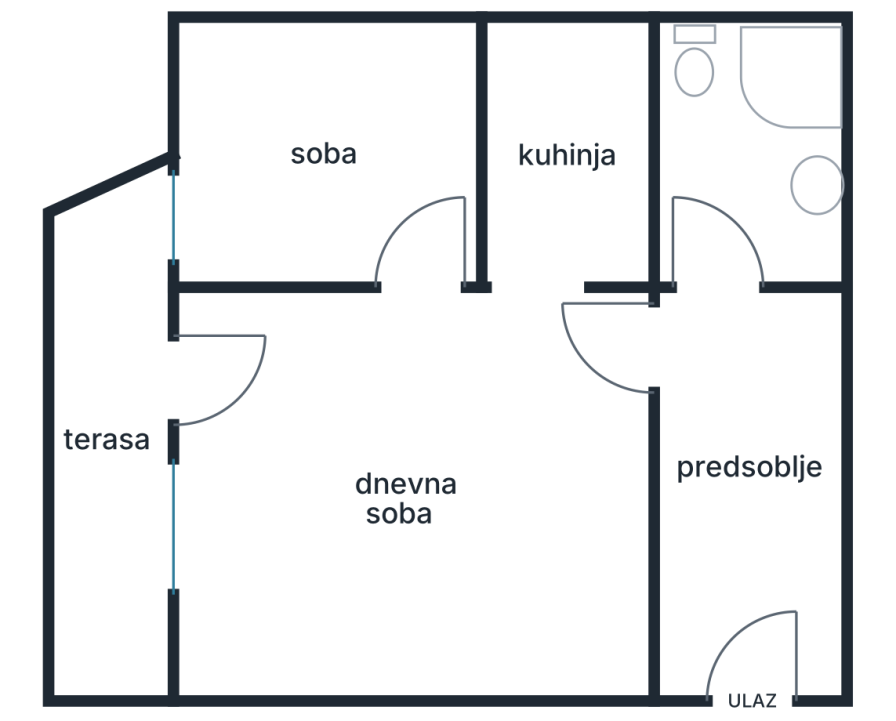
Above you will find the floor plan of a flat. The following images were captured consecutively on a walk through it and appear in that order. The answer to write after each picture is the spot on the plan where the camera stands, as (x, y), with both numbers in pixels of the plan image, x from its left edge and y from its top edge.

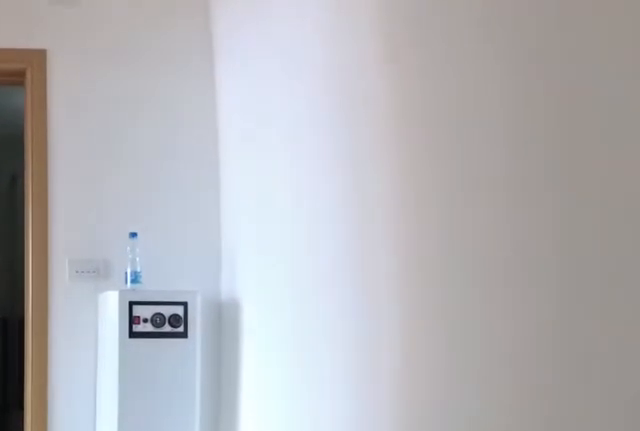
(736, 544)
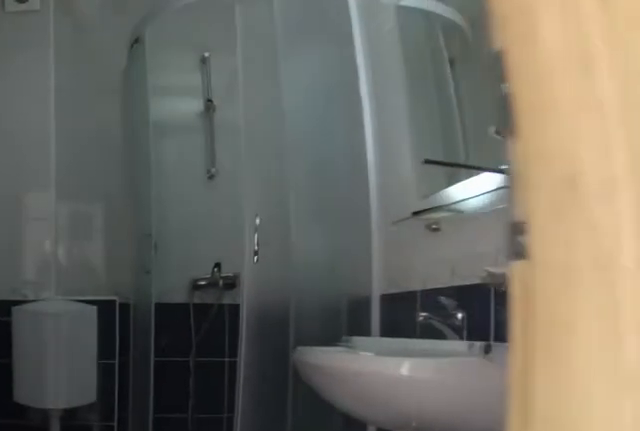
(736, 341)
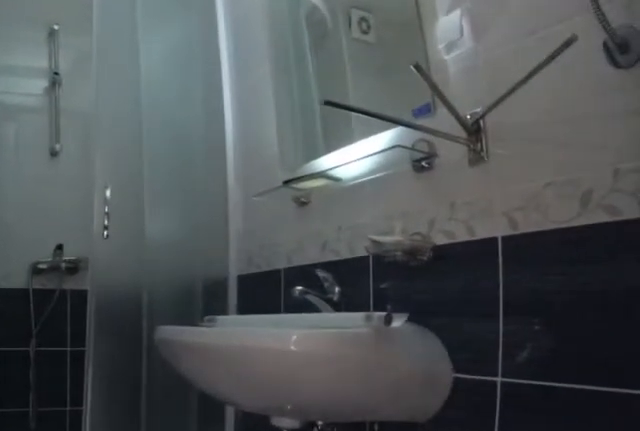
(736, 300)
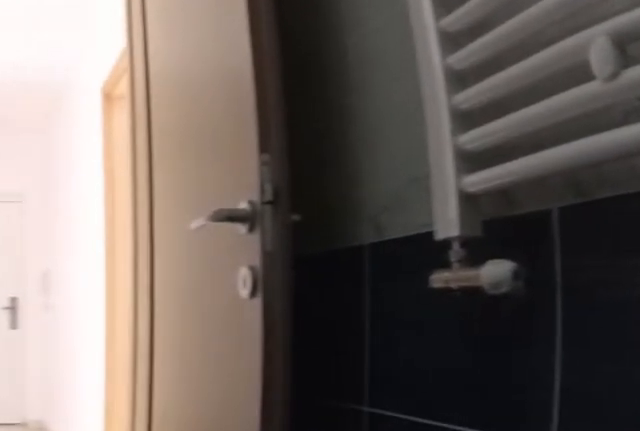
(747, 106)
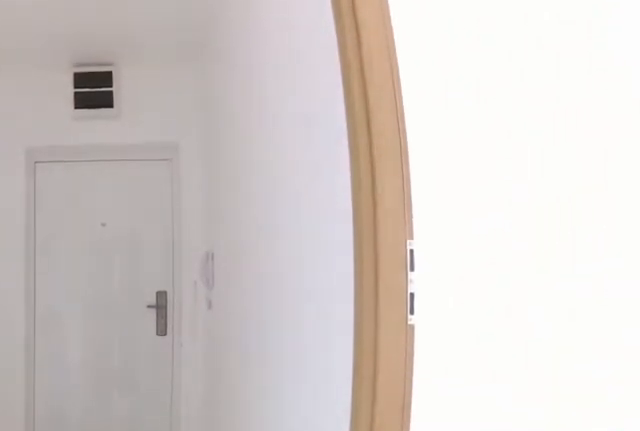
(743, 223)
